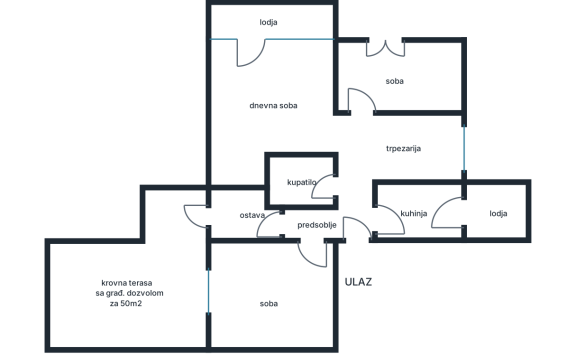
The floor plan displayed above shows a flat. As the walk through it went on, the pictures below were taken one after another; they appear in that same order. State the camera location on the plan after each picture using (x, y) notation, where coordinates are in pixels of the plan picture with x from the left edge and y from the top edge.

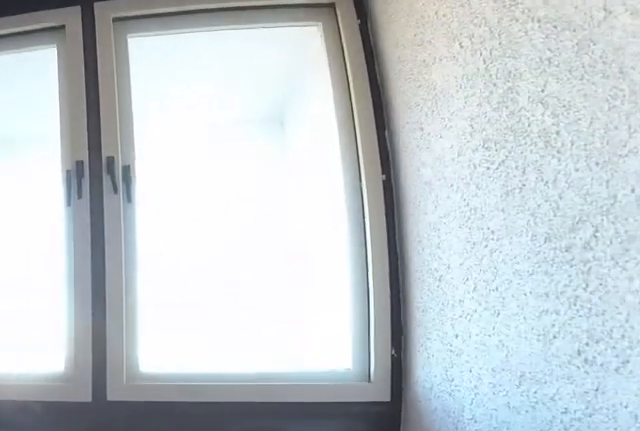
(318, 109)
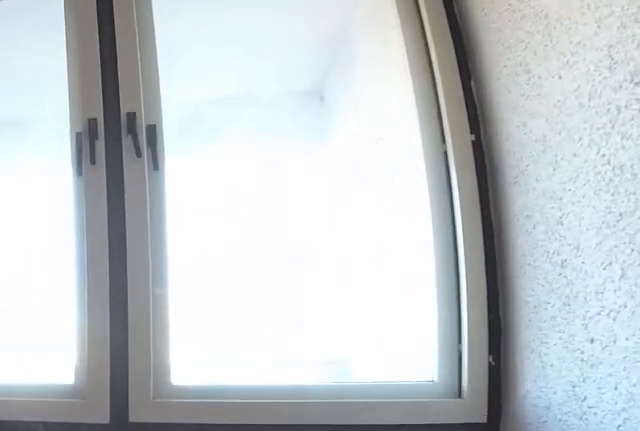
(318, 95)
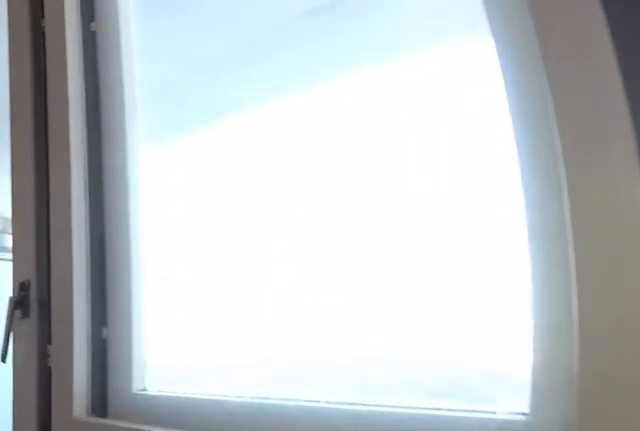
(325, 66)
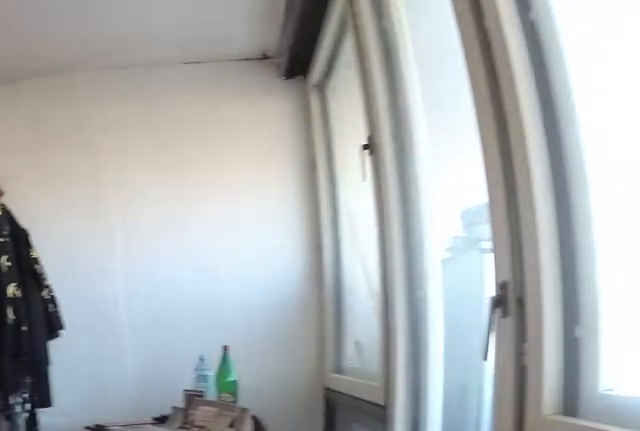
(325, 56)
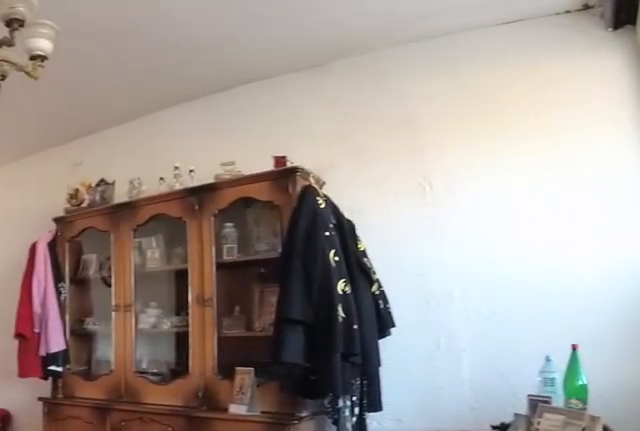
(318, 48)
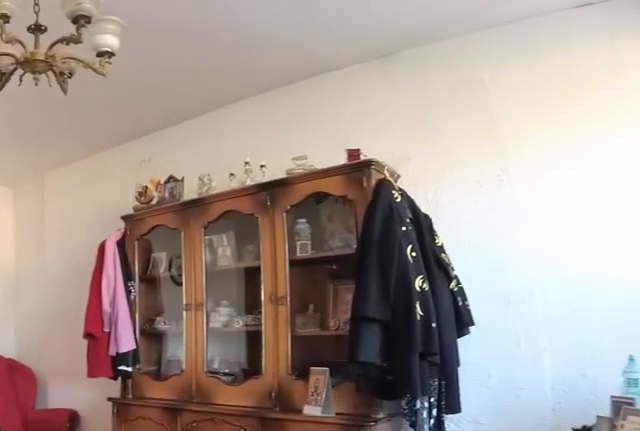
(314, 47)
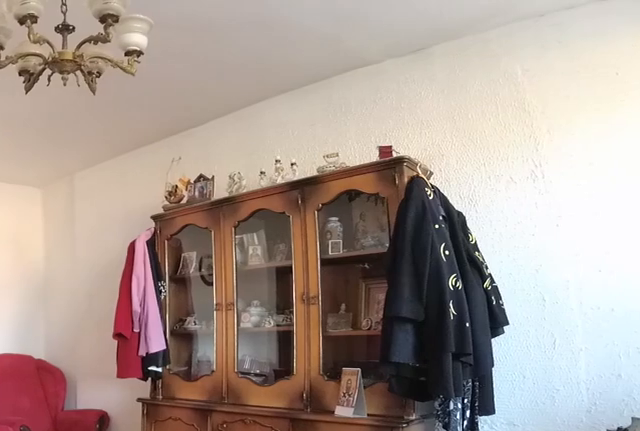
(316, 48)
